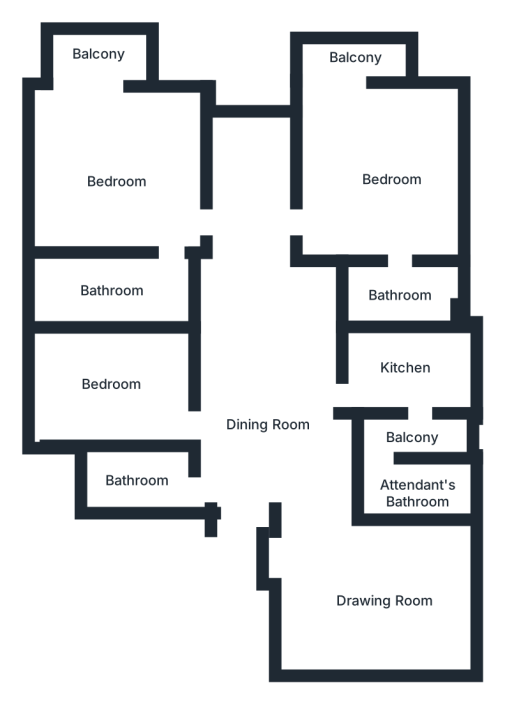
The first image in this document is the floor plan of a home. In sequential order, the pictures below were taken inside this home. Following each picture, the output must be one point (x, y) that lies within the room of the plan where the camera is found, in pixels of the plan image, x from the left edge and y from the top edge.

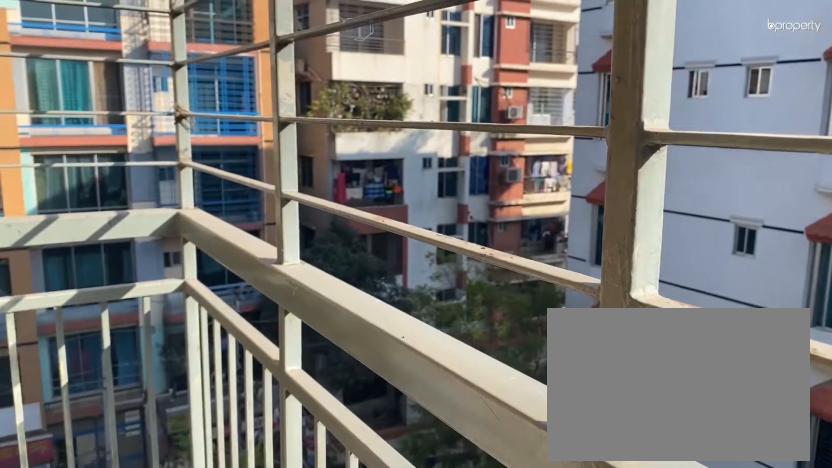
(100, 56)
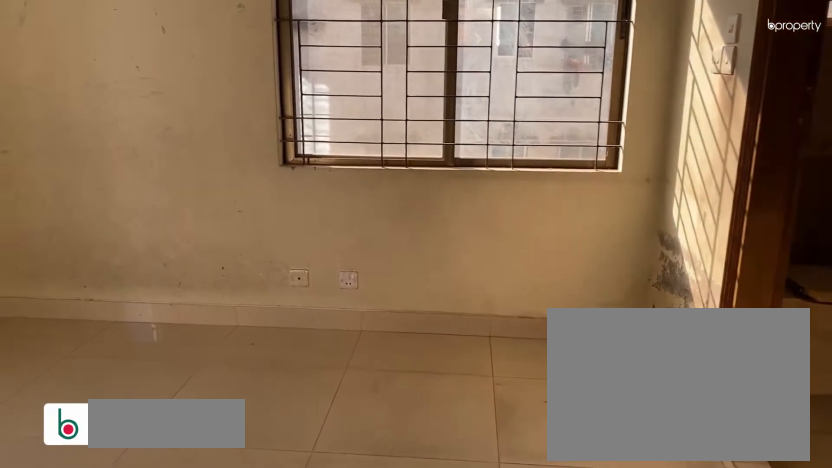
(392, 185)
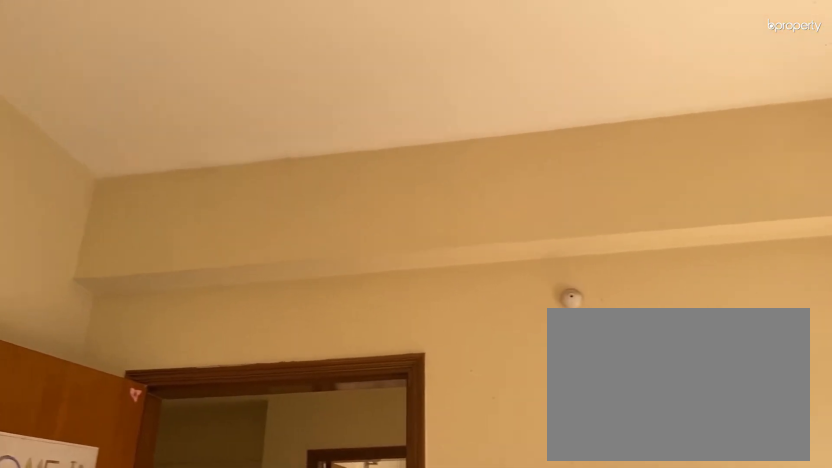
(392, 184)
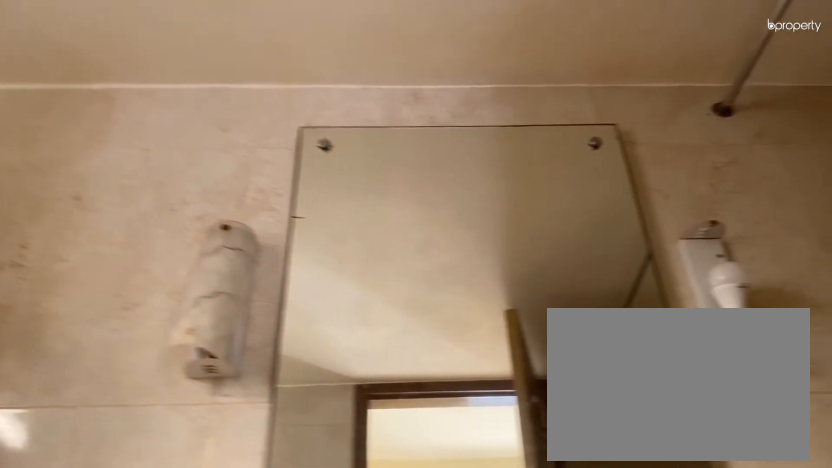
(397, 290)
